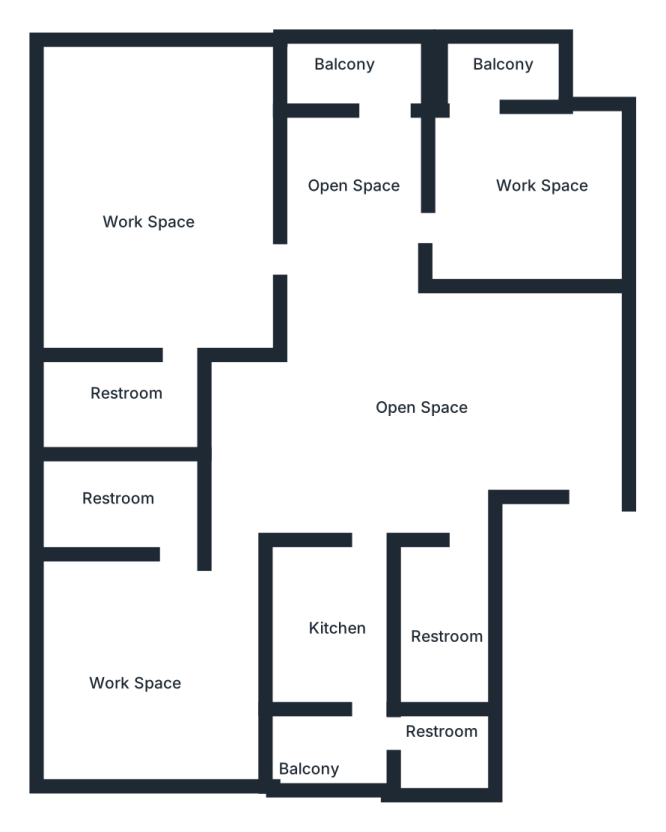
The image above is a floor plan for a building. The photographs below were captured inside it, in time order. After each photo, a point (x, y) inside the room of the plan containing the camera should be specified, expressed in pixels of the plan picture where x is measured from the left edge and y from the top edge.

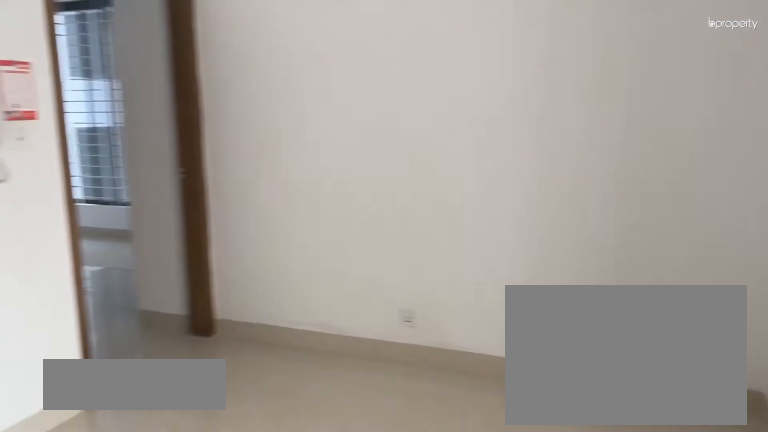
(396, 394)
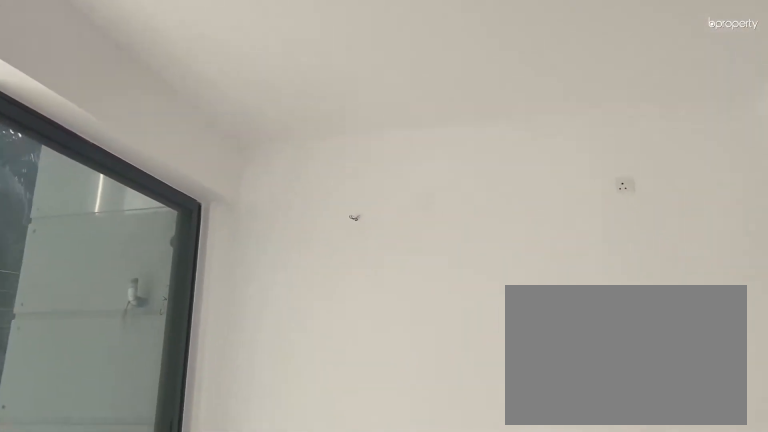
(525, 189)
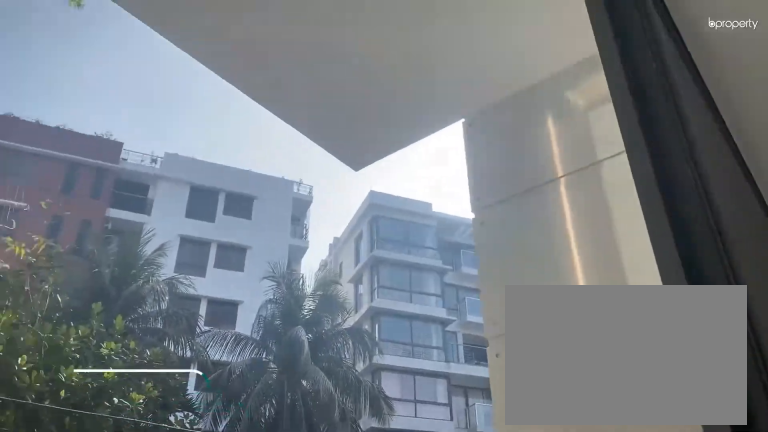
(493, 63)
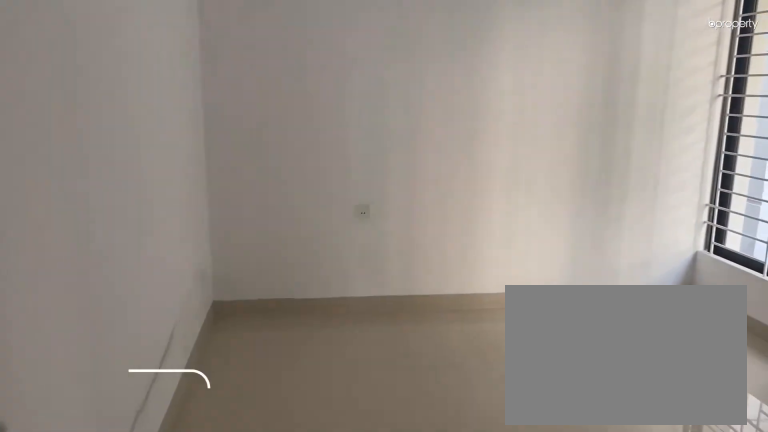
(157, 649)
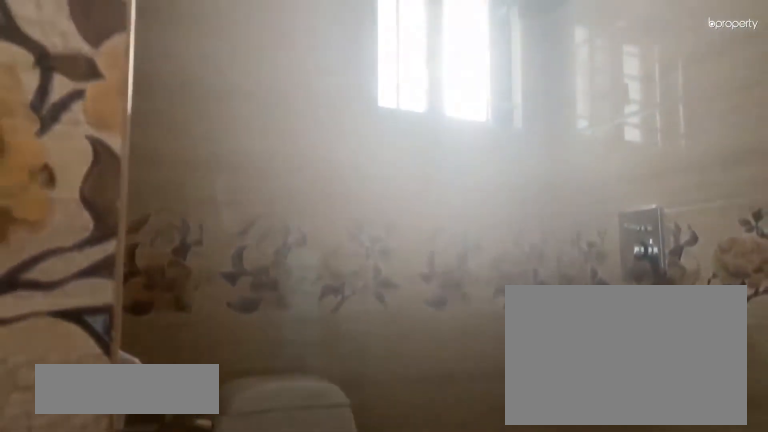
(129, 505)
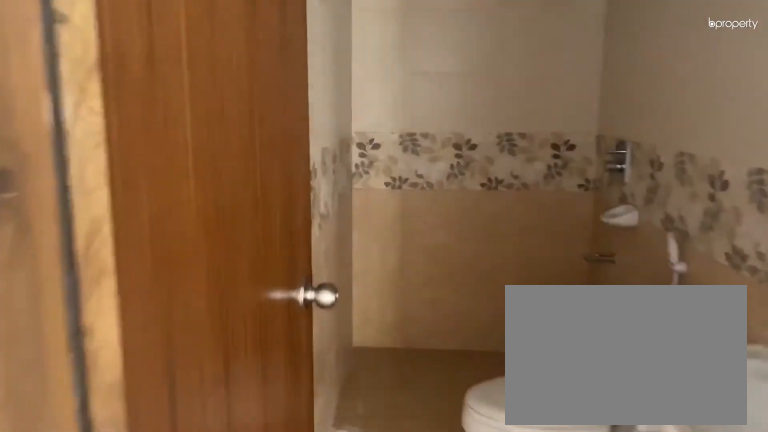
(448, 642)
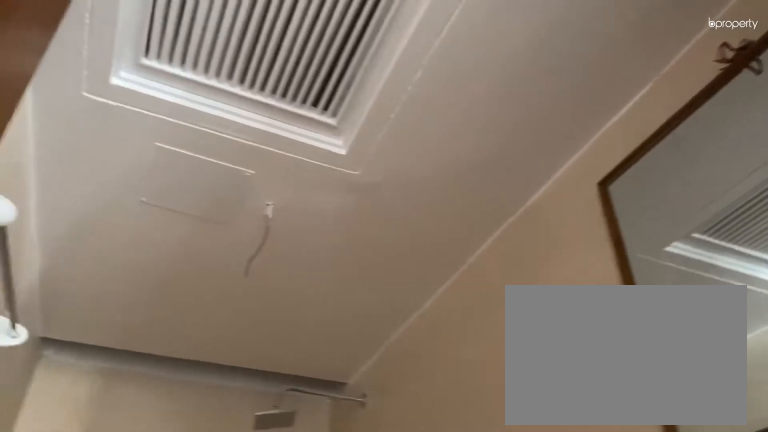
(448, 642)
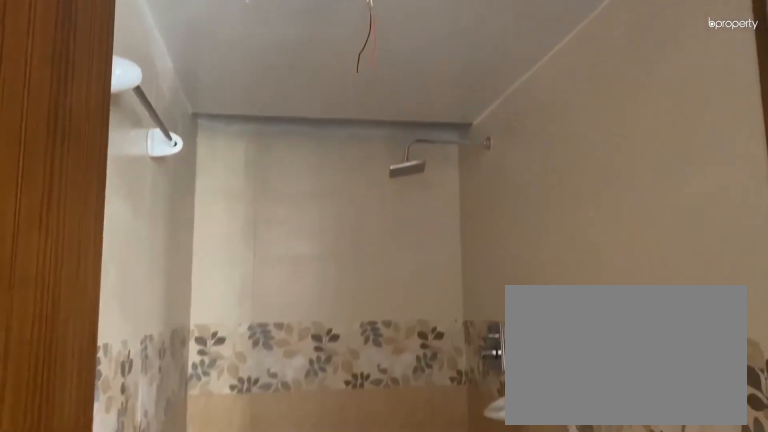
(448, 642)
